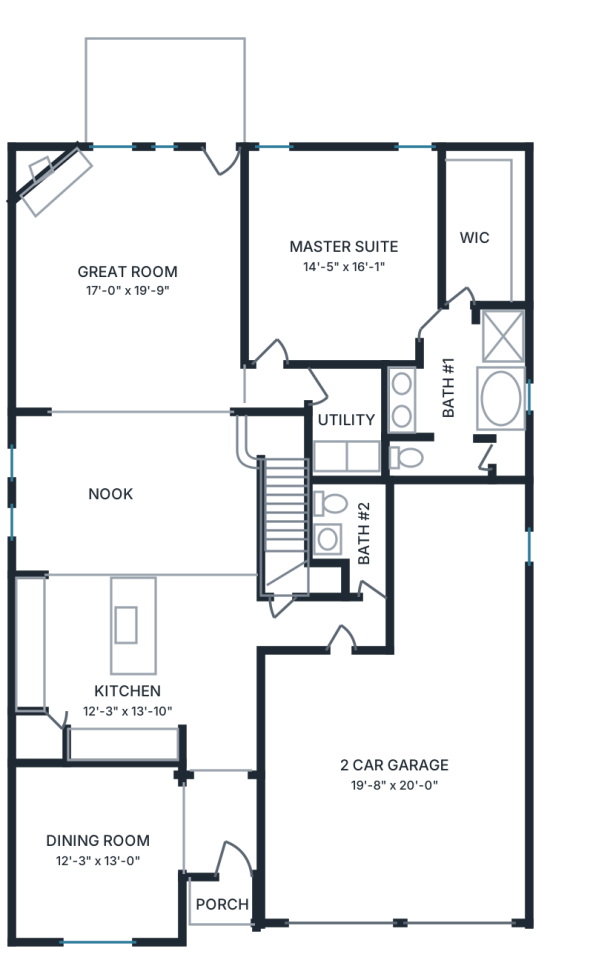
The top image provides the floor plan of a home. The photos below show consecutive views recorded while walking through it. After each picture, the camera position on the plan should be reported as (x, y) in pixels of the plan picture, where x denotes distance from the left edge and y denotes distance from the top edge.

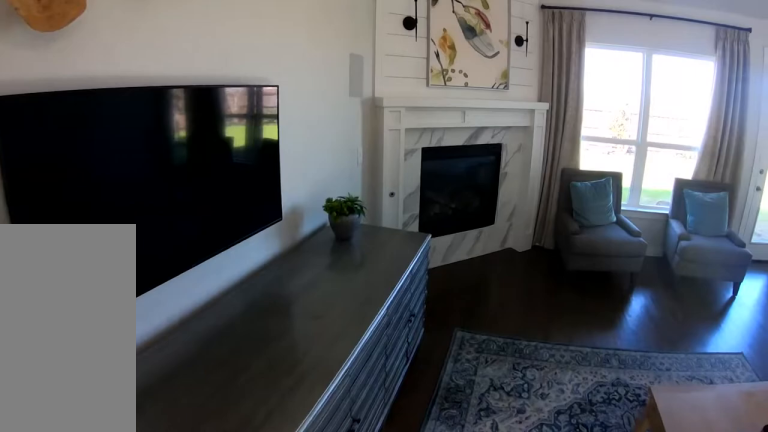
(66, 336)
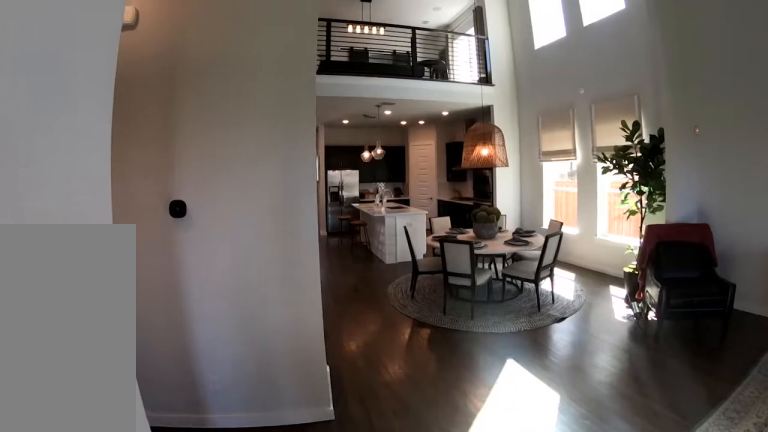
(203, 283)
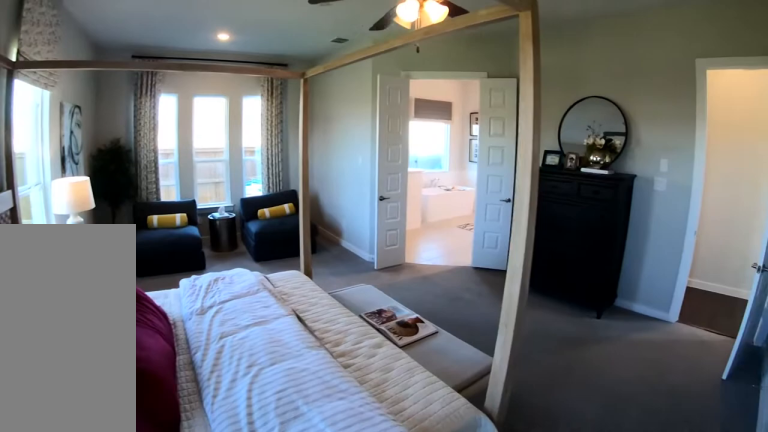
(271, 265)
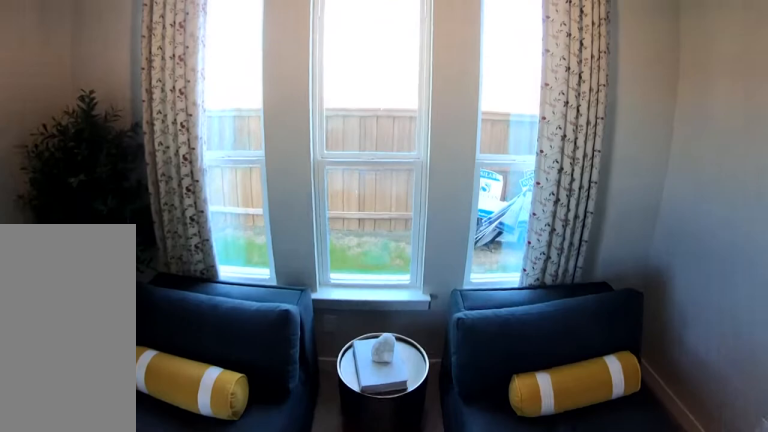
(387, 289)
